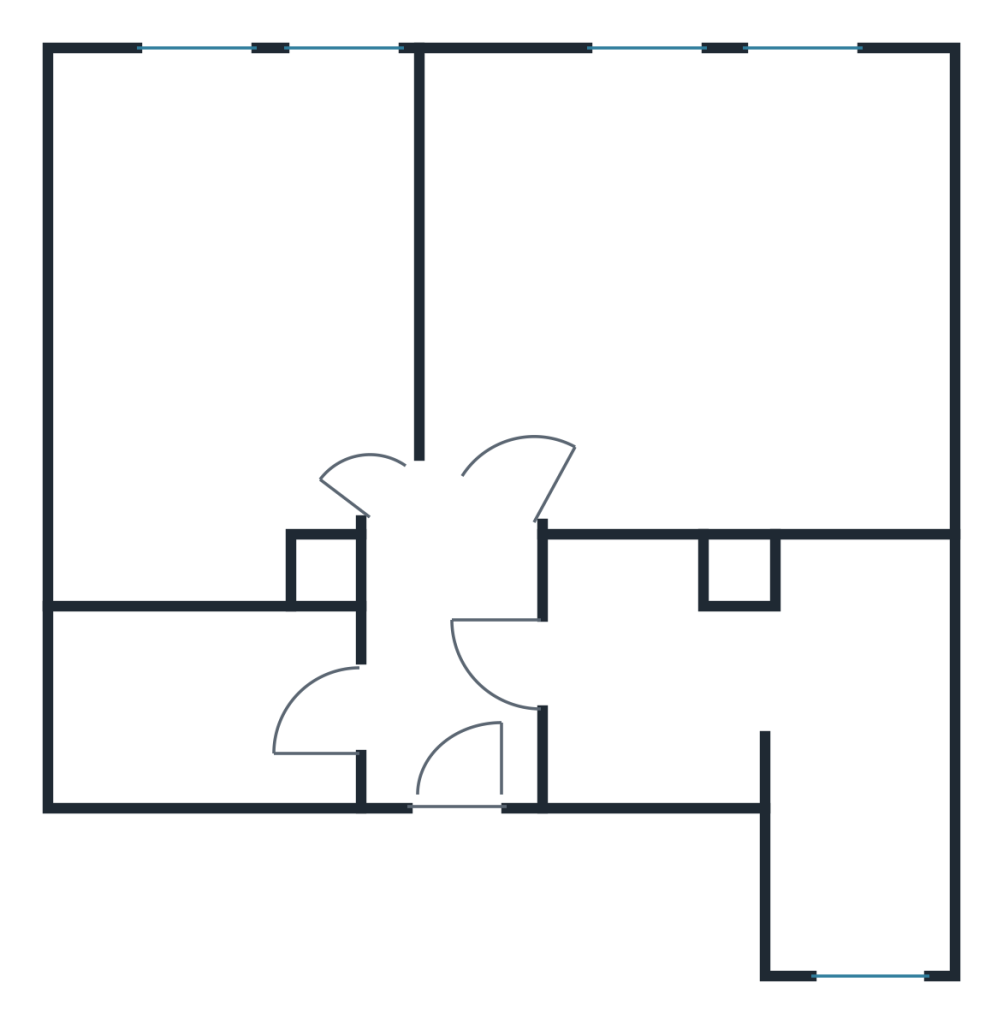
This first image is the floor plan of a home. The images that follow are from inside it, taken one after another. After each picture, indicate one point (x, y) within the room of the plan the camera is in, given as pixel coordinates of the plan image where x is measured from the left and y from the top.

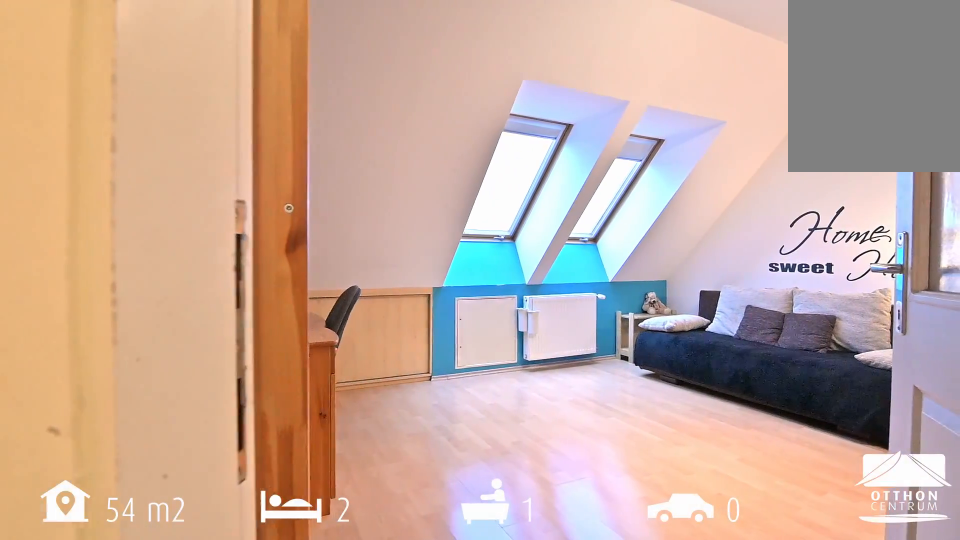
(722, 293)
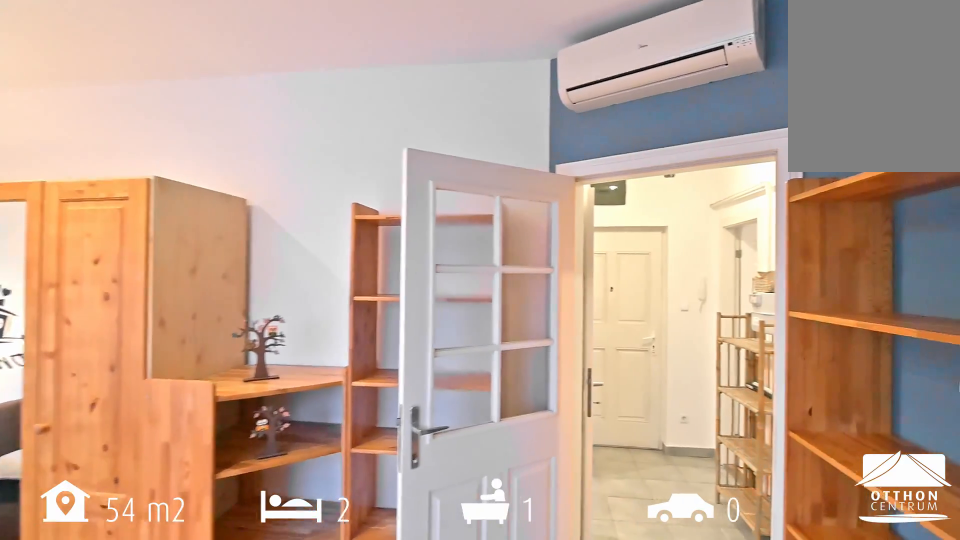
(721, 293)
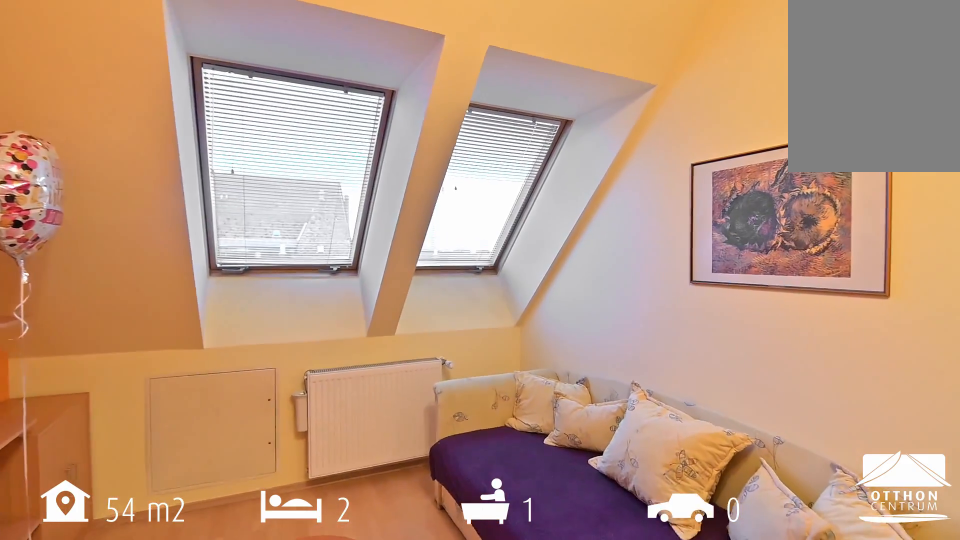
(223, 323)
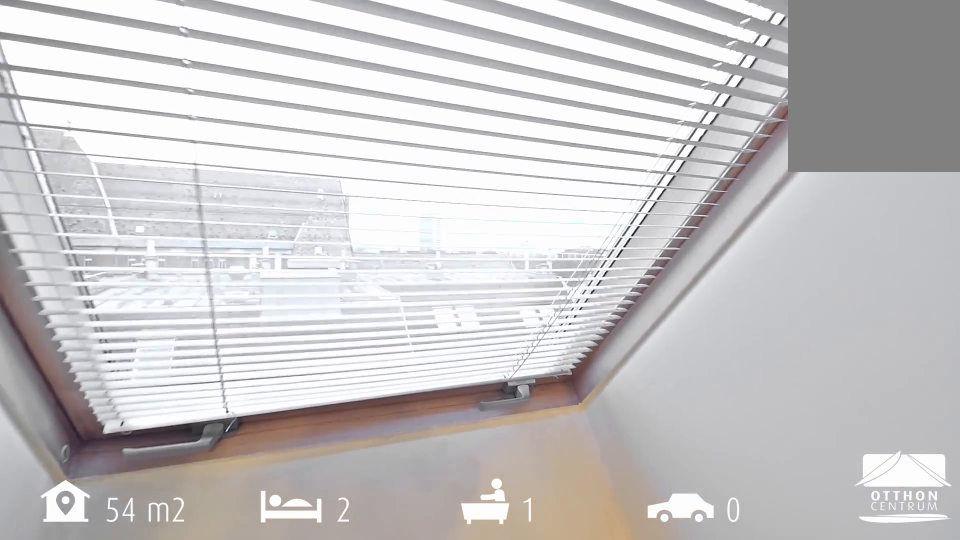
(224, 323)
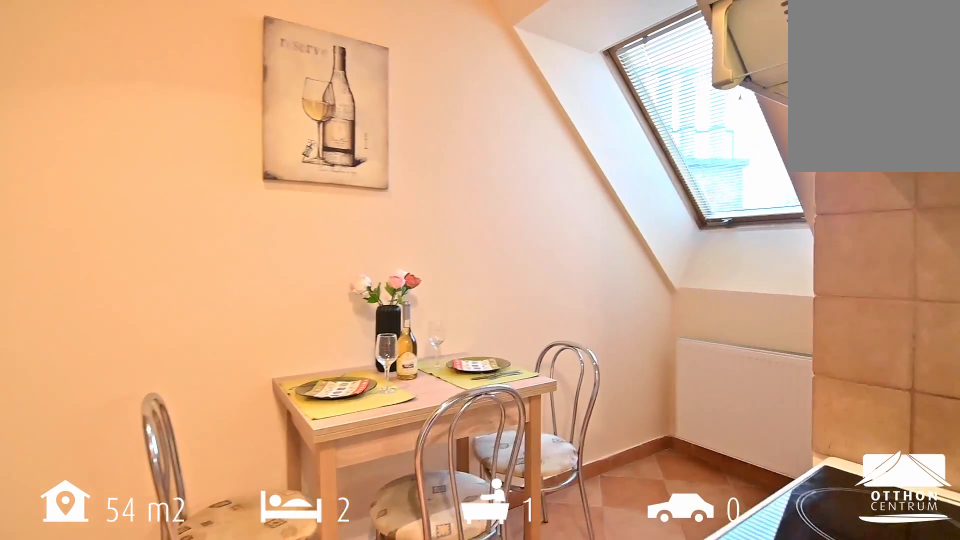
(842, 685)
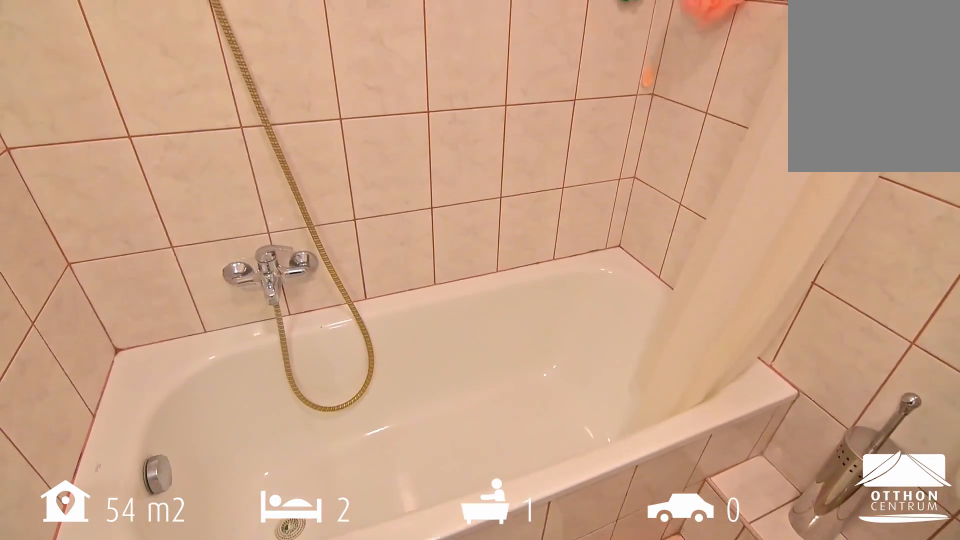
(208, 685)
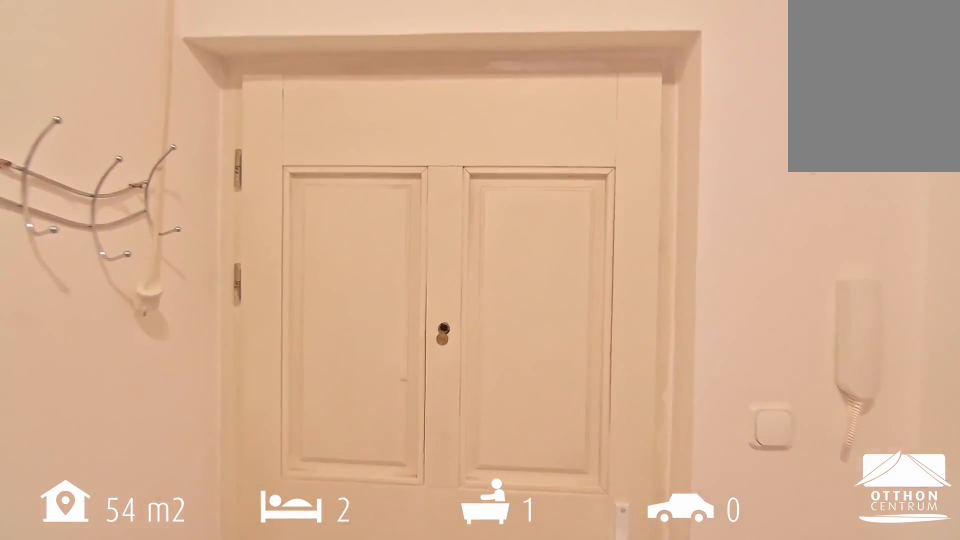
(450, 716)
